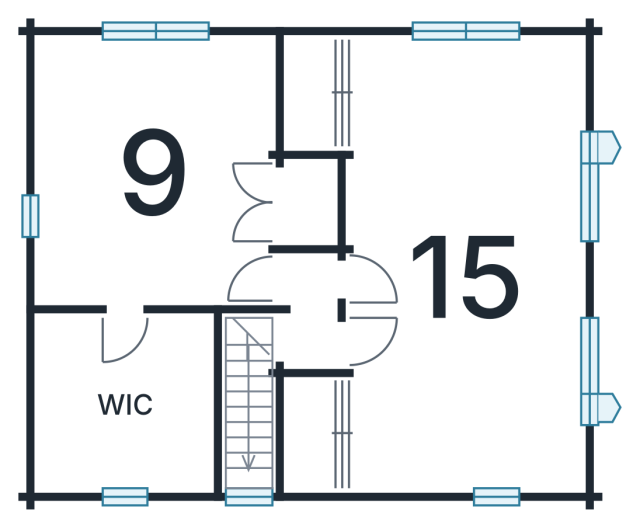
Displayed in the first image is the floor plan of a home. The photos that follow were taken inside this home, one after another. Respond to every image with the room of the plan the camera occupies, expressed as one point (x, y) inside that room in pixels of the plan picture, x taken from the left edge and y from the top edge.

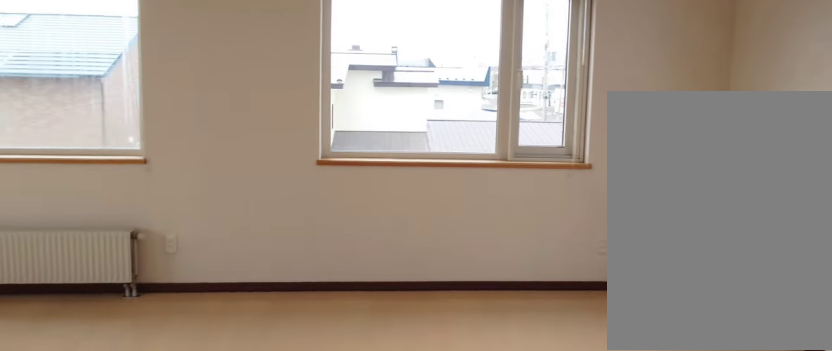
(456, 273)
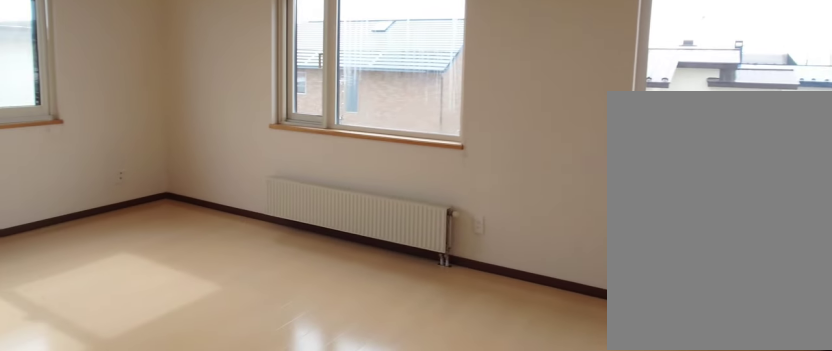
(456, 273)
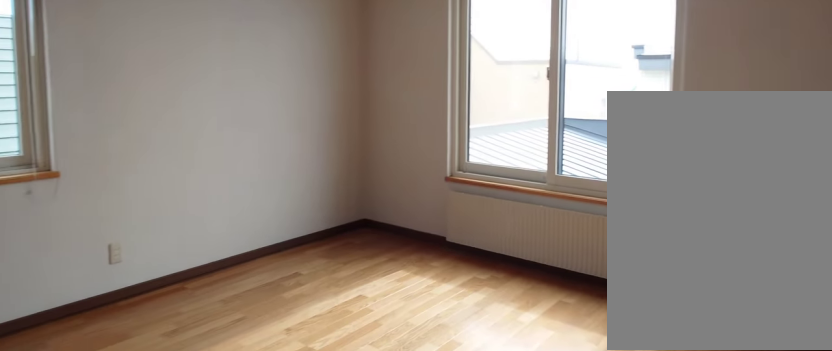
(151, 164)
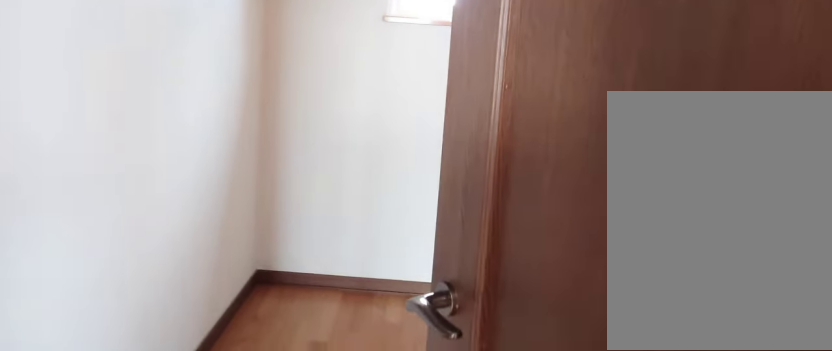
(121, 402)
